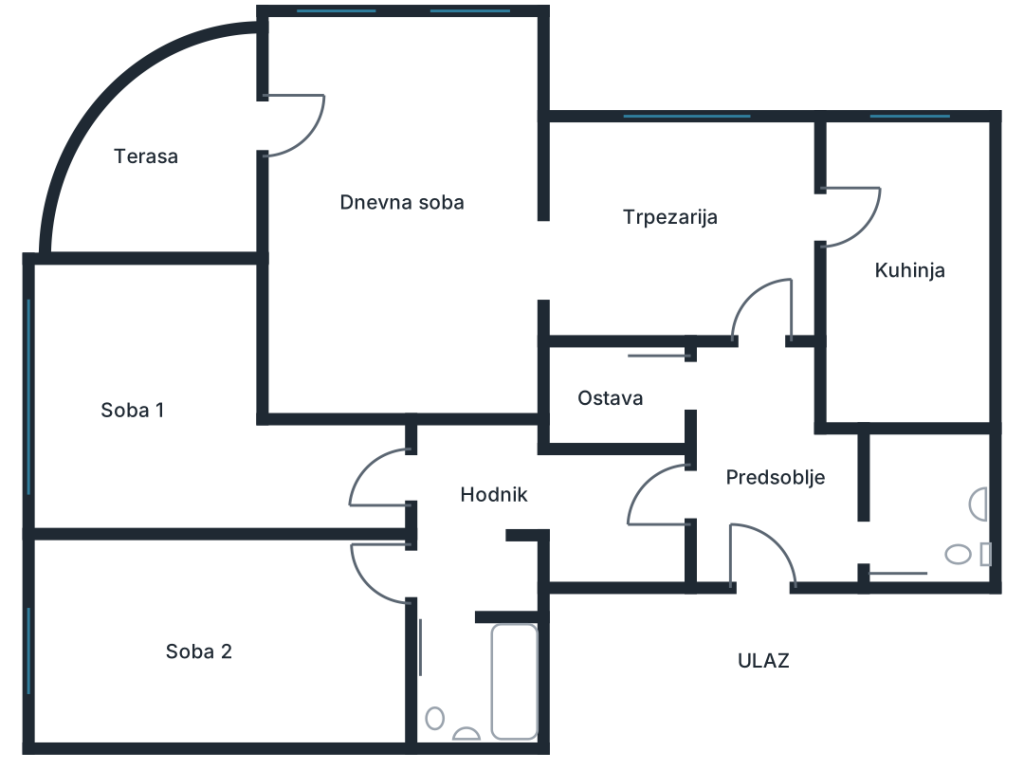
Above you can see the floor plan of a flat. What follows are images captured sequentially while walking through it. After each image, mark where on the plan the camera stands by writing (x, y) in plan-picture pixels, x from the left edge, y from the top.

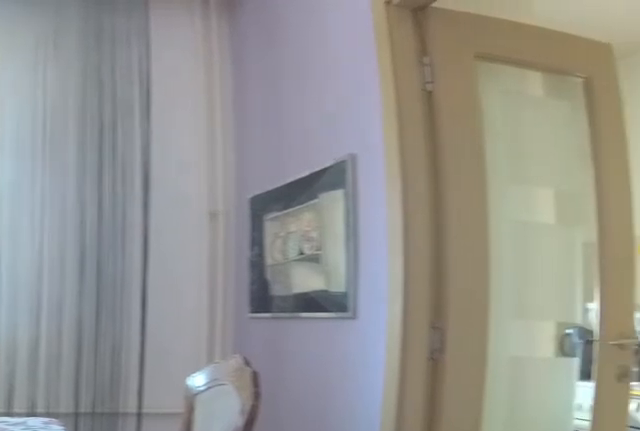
(768, 344)
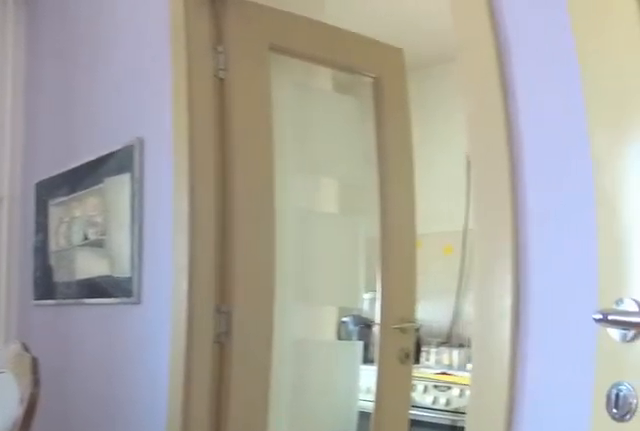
(765, 341)
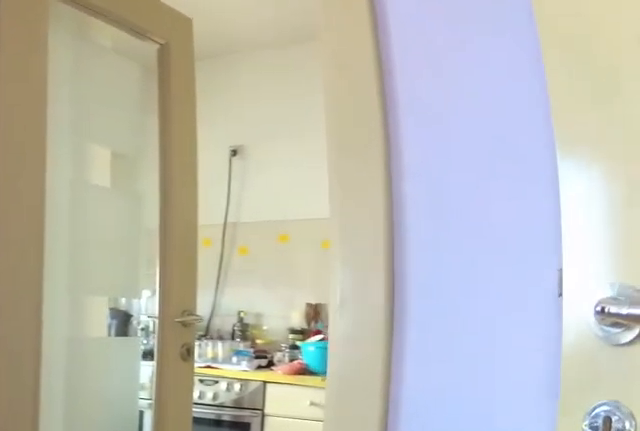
(761, 316)
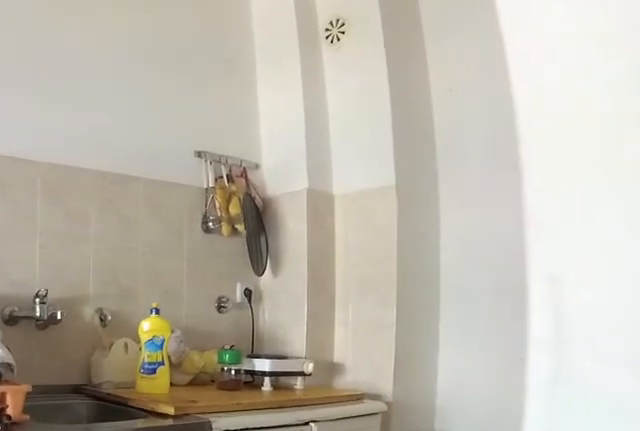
(858, 245)
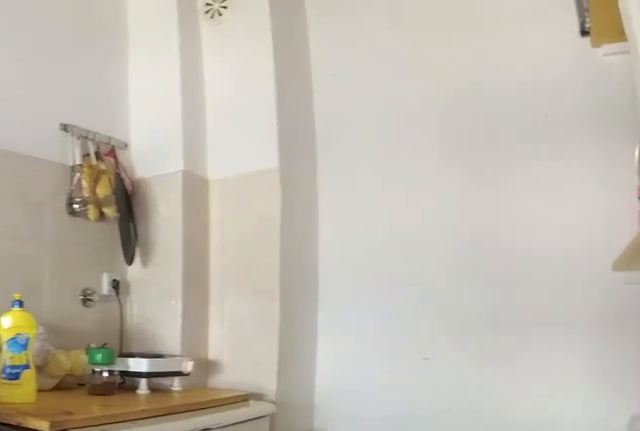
(886, 249)
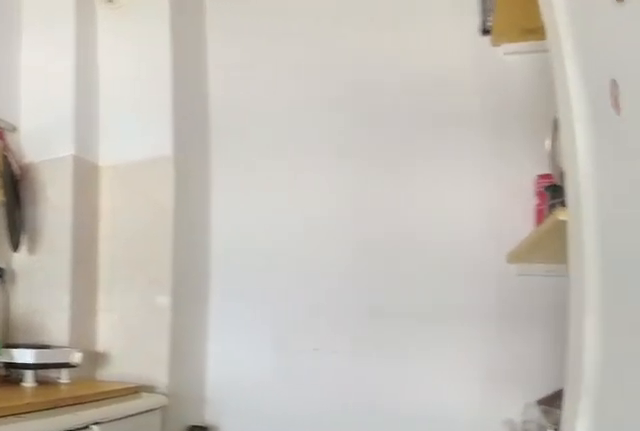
(889, 248)
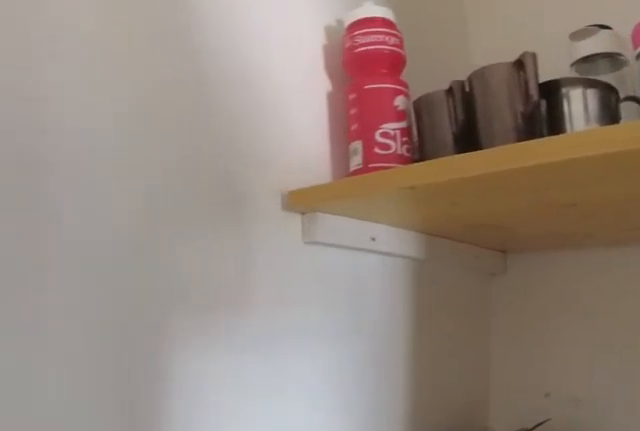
(901, 367)
